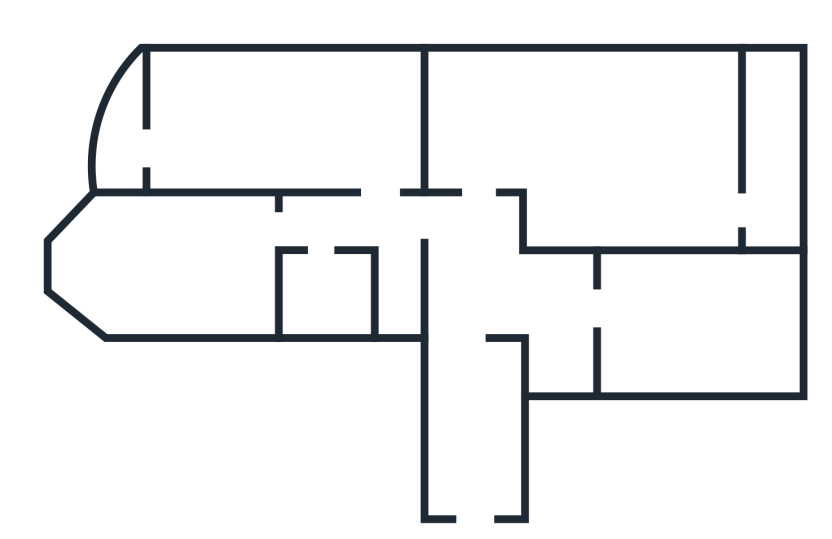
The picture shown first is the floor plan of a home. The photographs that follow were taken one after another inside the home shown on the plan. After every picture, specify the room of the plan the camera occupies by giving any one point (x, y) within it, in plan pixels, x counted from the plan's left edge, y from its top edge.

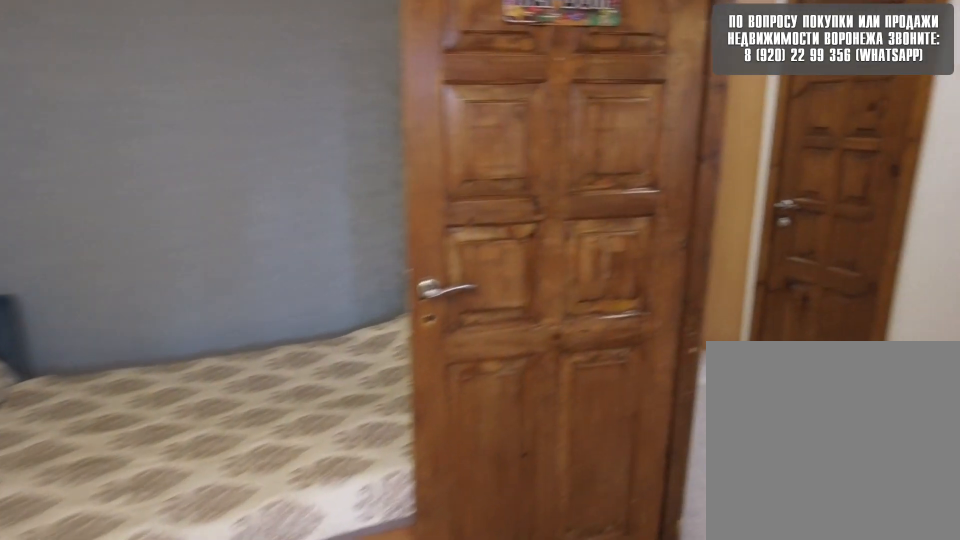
(316, 162)
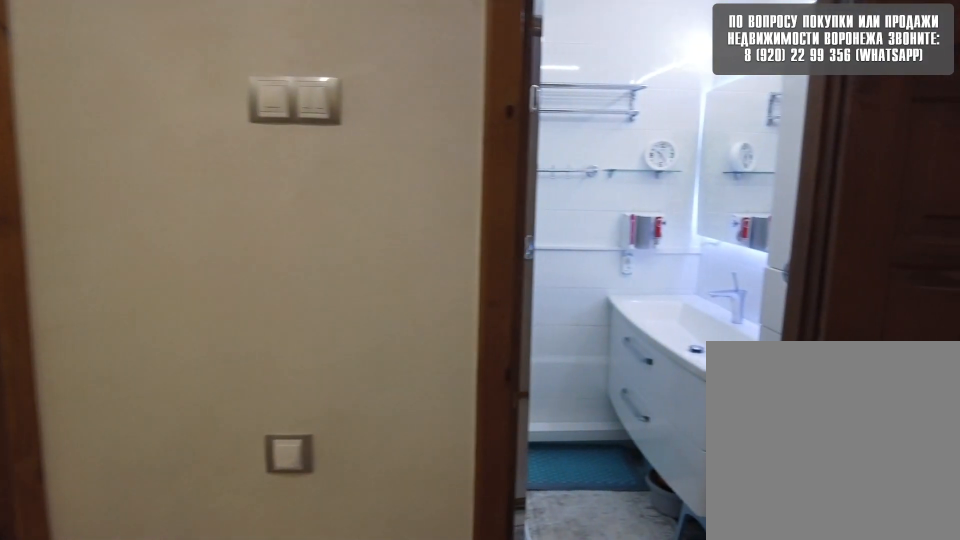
(397, 208)
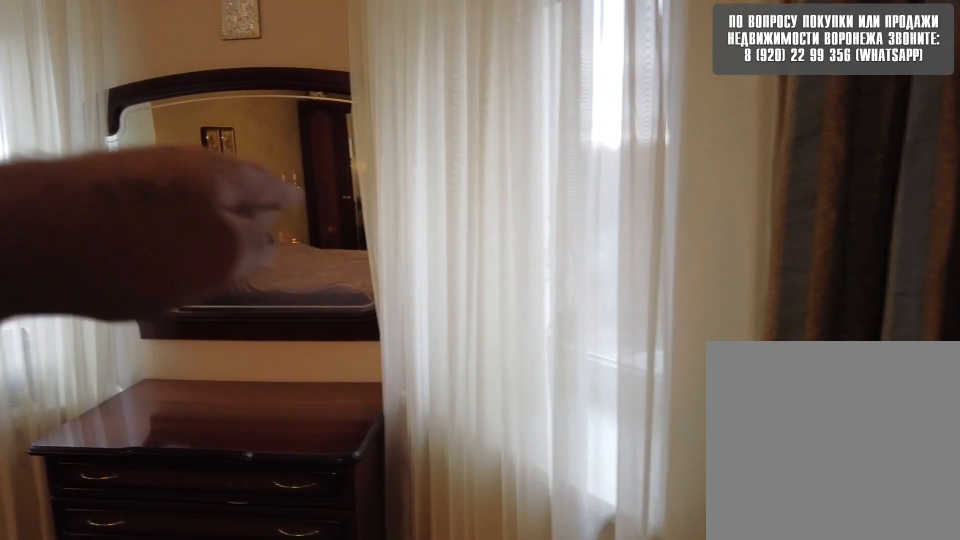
(193, 258)
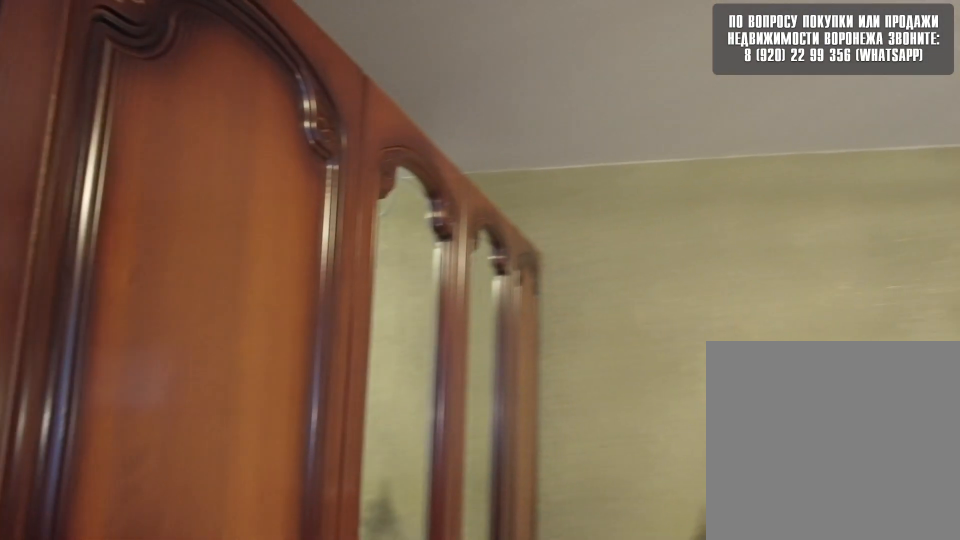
(193, 258)
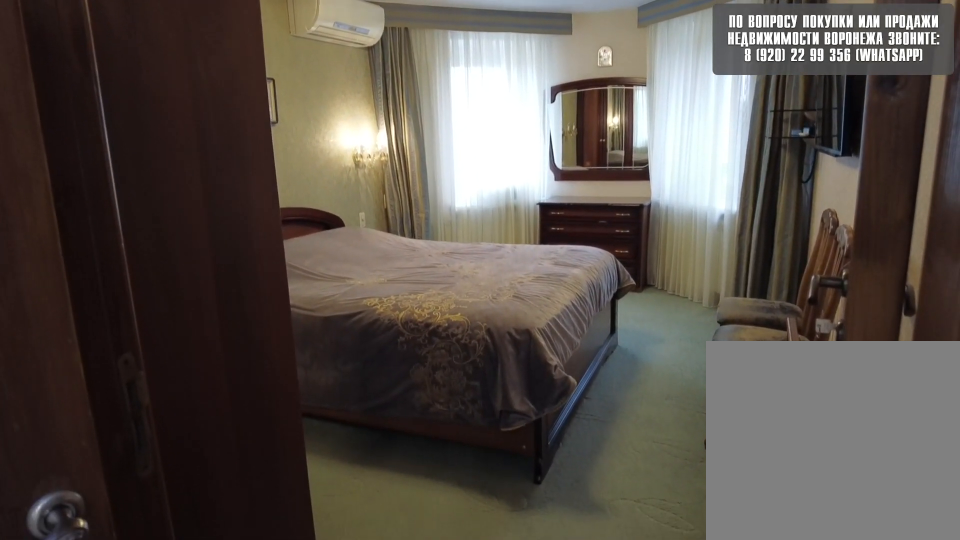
(320, 243)
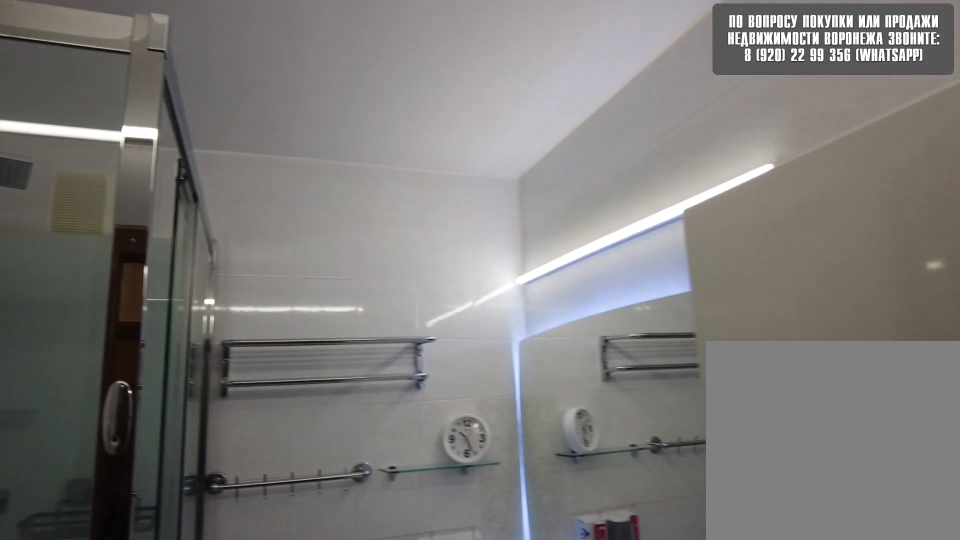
(320, 243)
